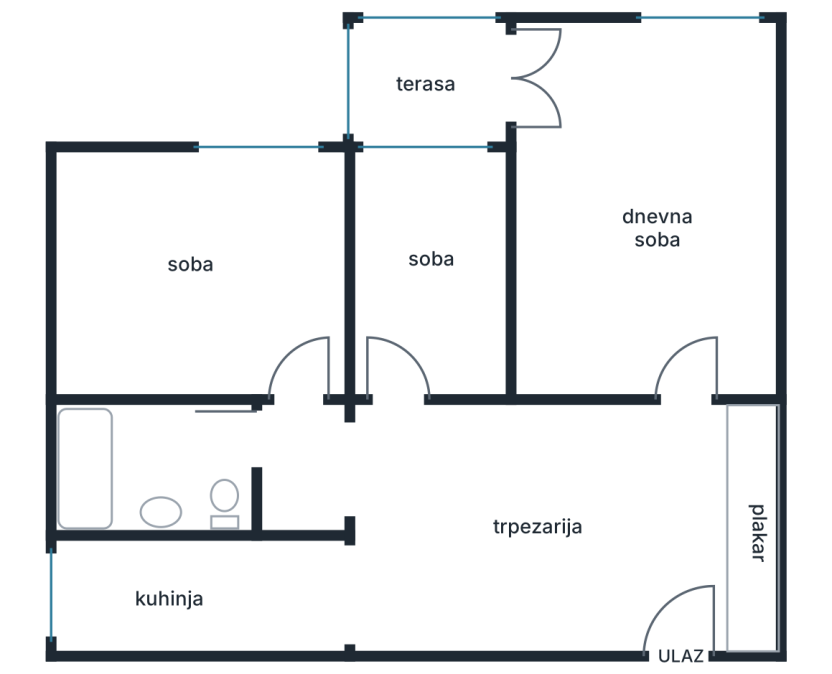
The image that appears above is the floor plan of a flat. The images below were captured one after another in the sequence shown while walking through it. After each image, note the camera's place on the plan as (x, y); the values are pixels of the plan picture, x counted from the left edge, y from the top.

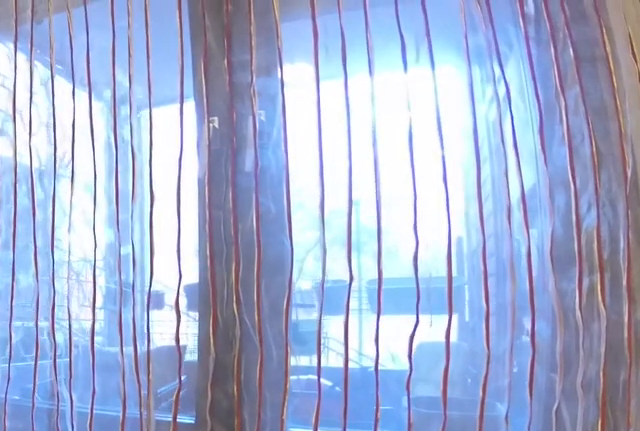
(439, 222)
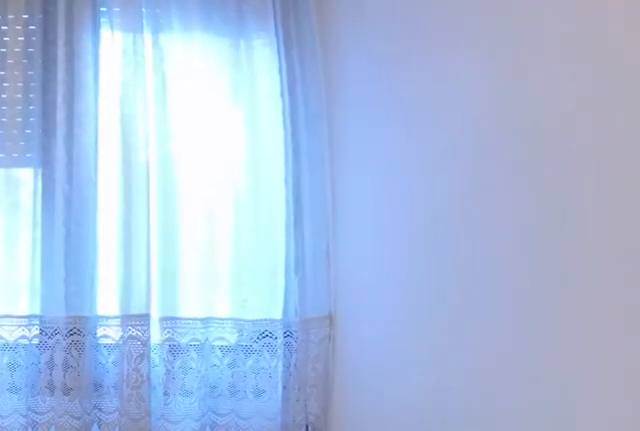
(311, 288)
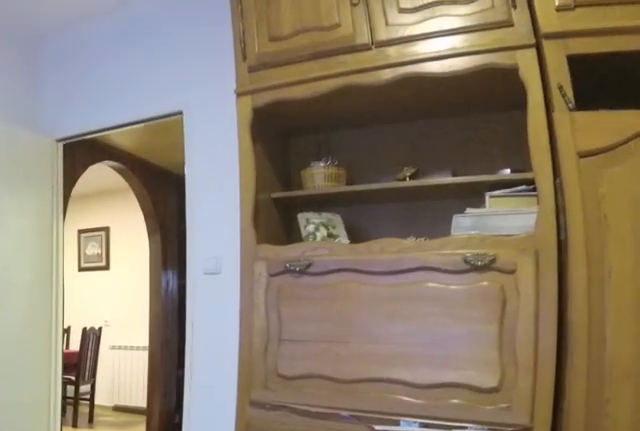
(234, 244)
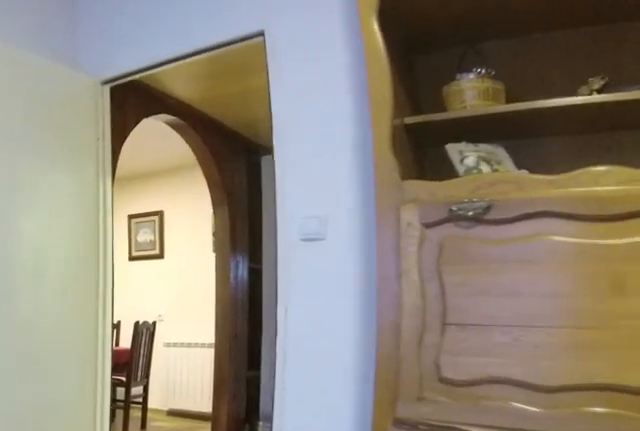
(250, 267)
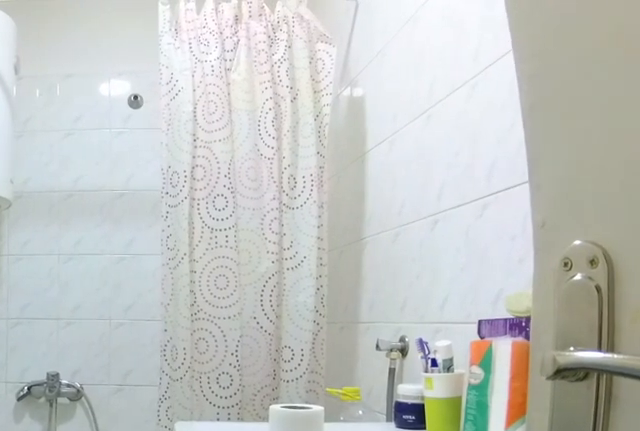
(272, 440)
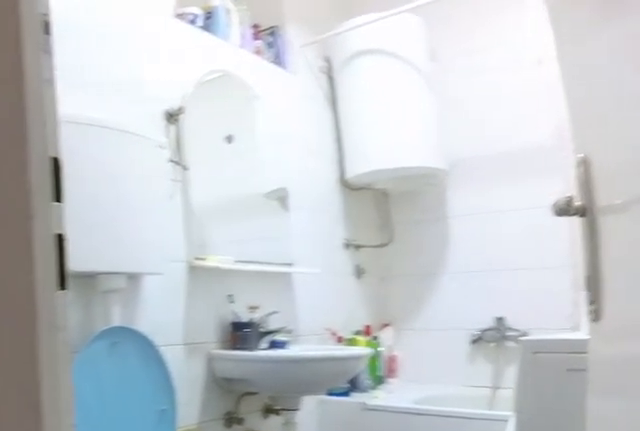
(277, 416)
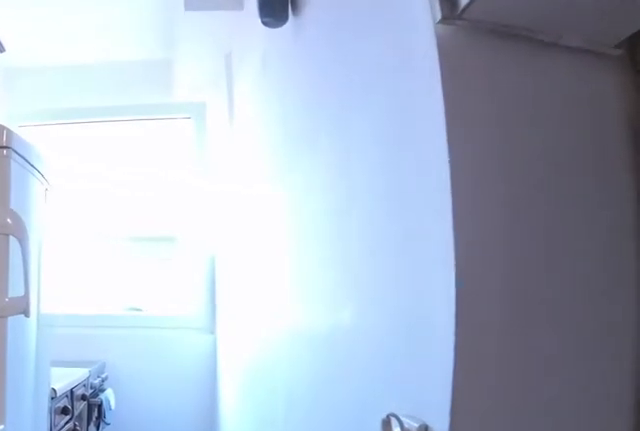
(328, 594)
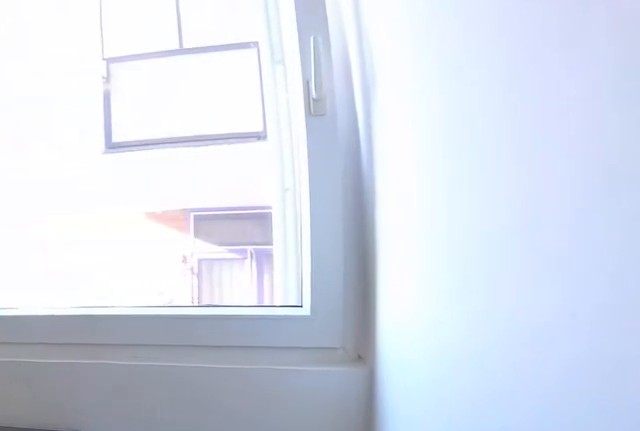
(177, 590)
